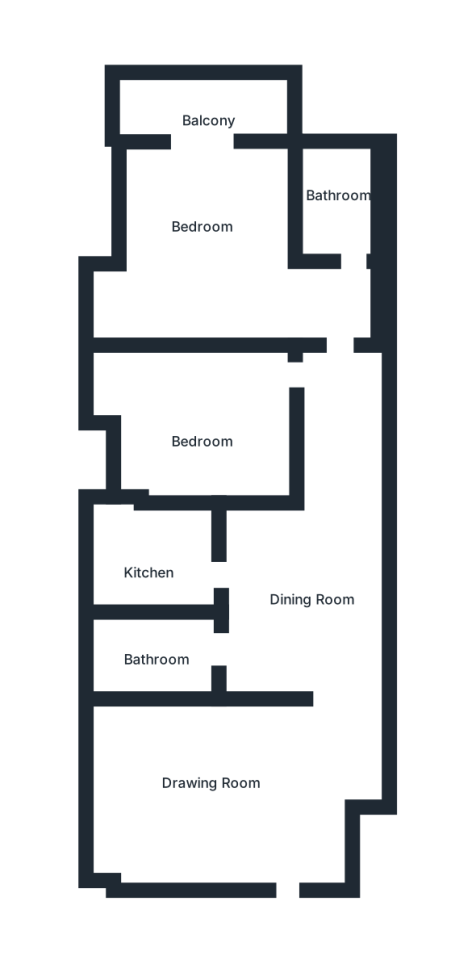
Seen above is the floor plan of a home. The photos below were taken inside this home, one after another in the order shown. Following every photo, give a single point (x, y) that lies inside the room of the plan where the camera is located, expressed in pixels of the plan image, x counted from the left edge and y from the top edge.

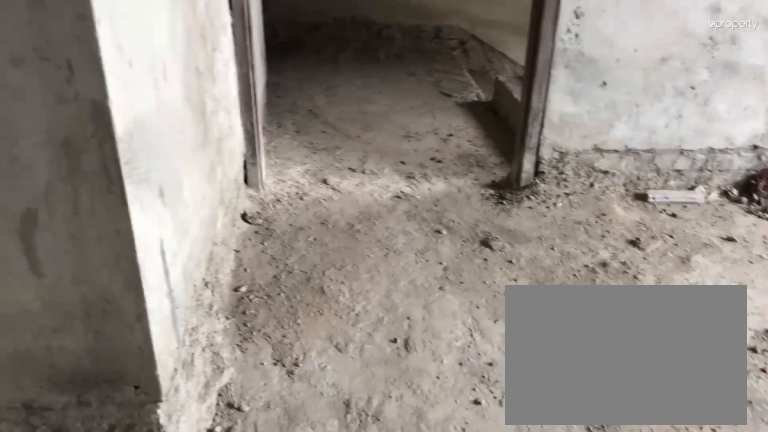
(206, 779)
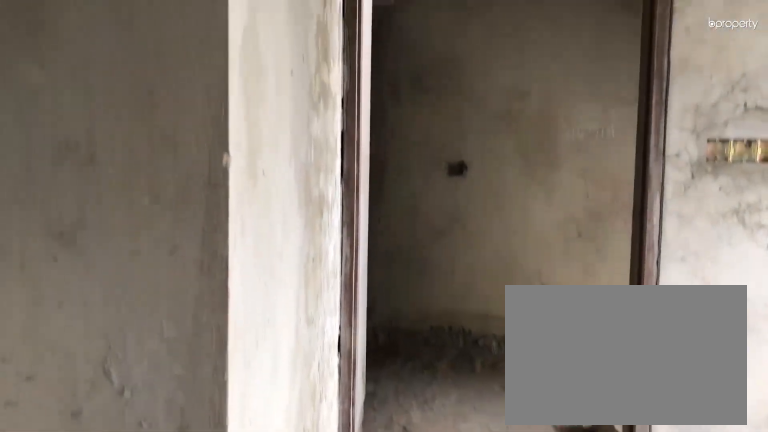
(206, 779)
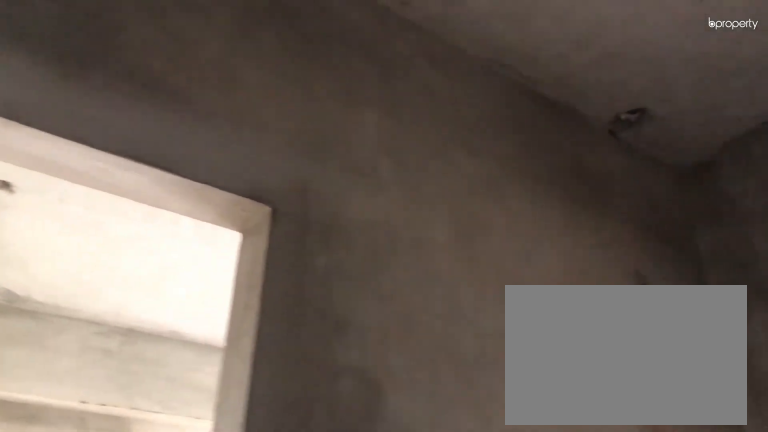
(280, 609)
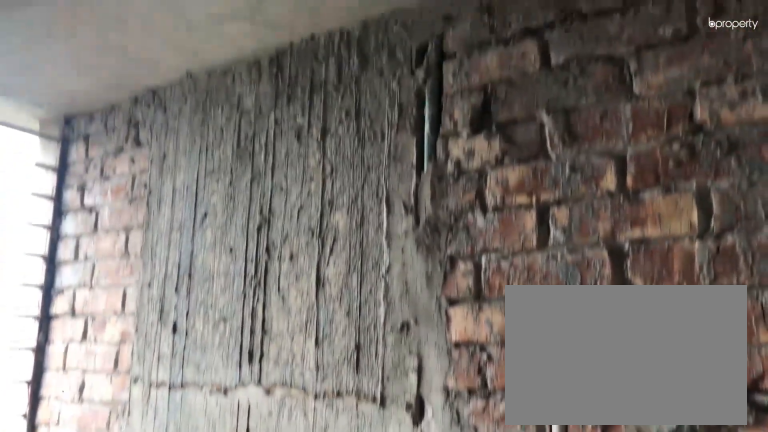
(161, 562)
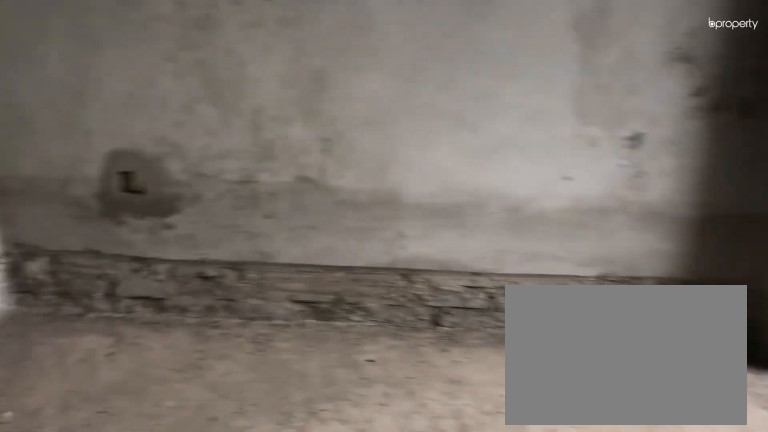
(222, 407)
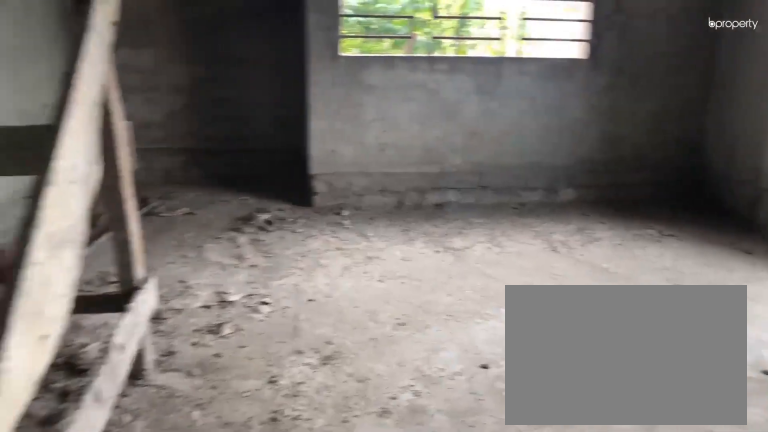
(212, 245)
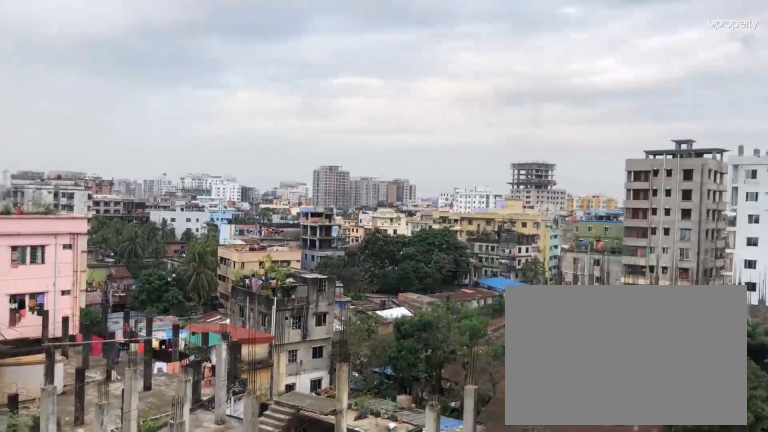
(196, 125)
